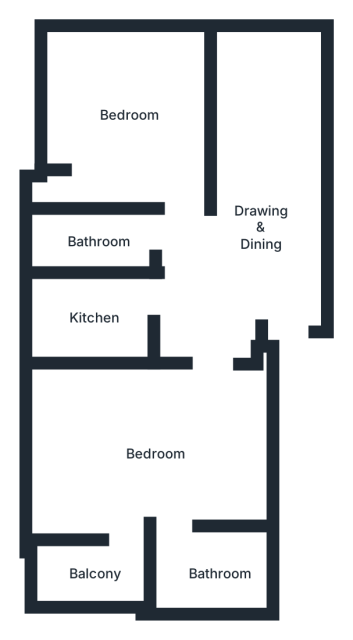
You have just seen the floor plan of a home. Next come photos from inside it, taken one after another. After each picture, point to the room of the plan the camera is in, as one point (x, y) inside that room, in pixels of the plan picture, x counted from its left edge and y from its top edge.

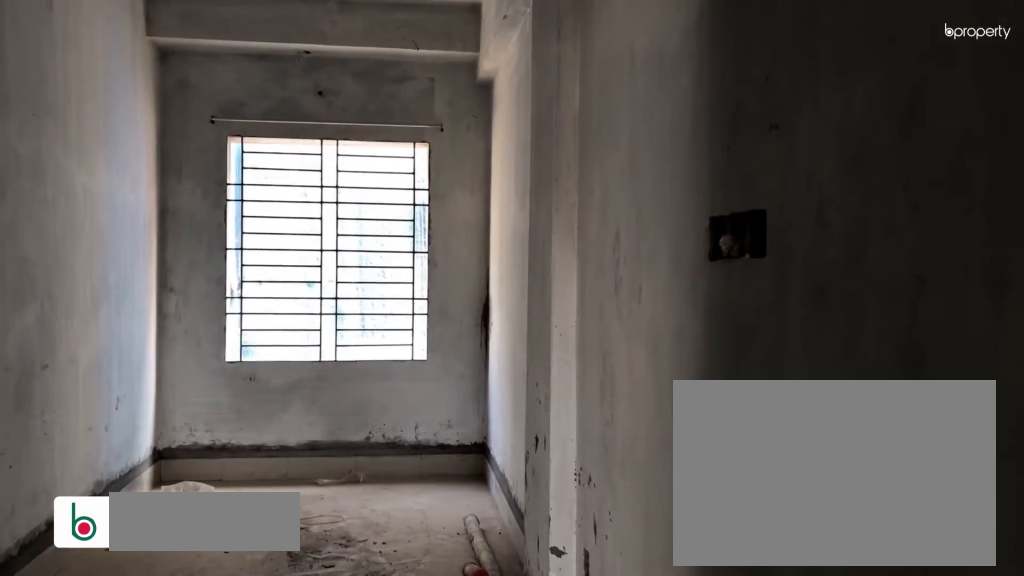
(256, 219)
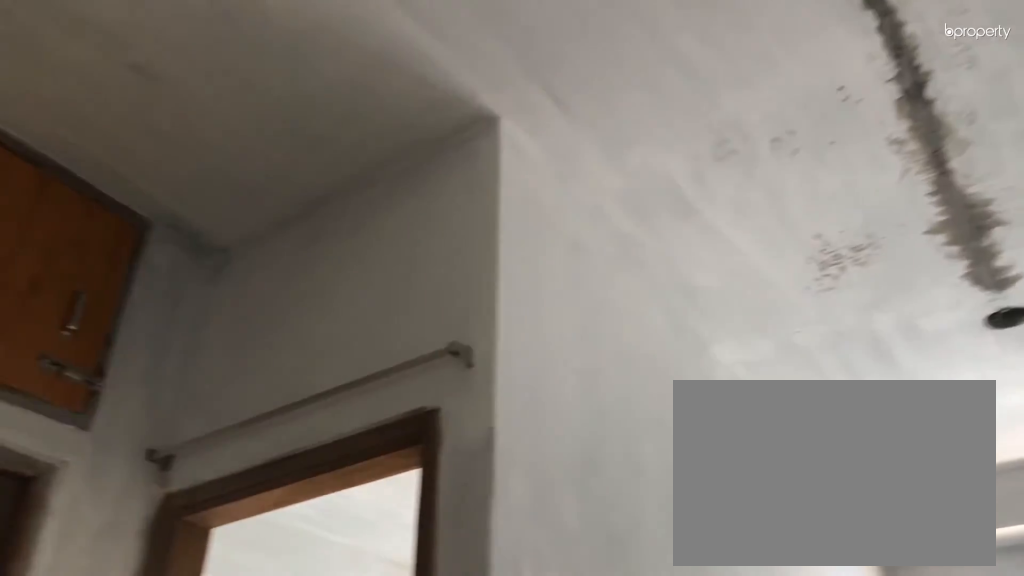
(257, 218)
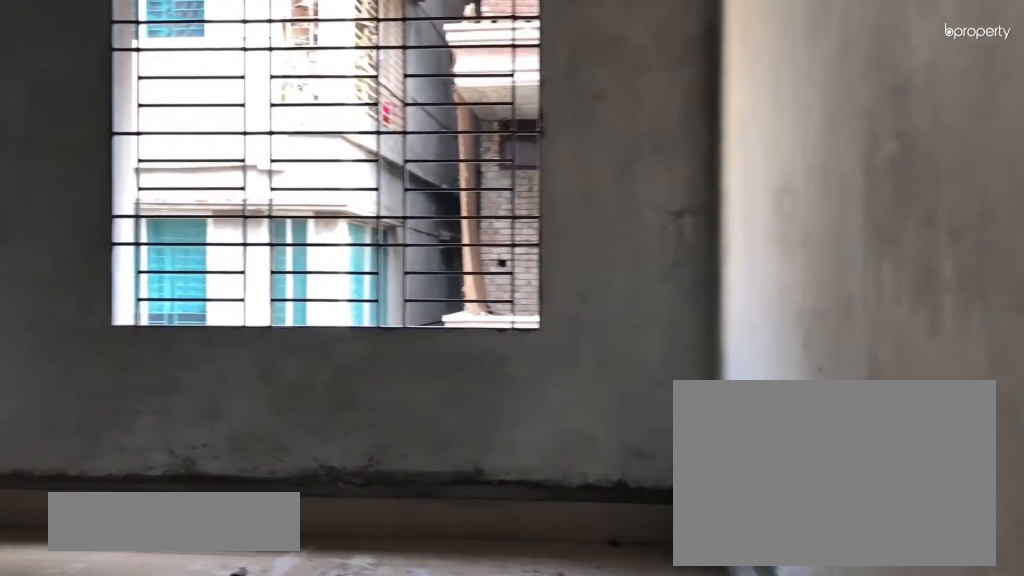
(121, 105)
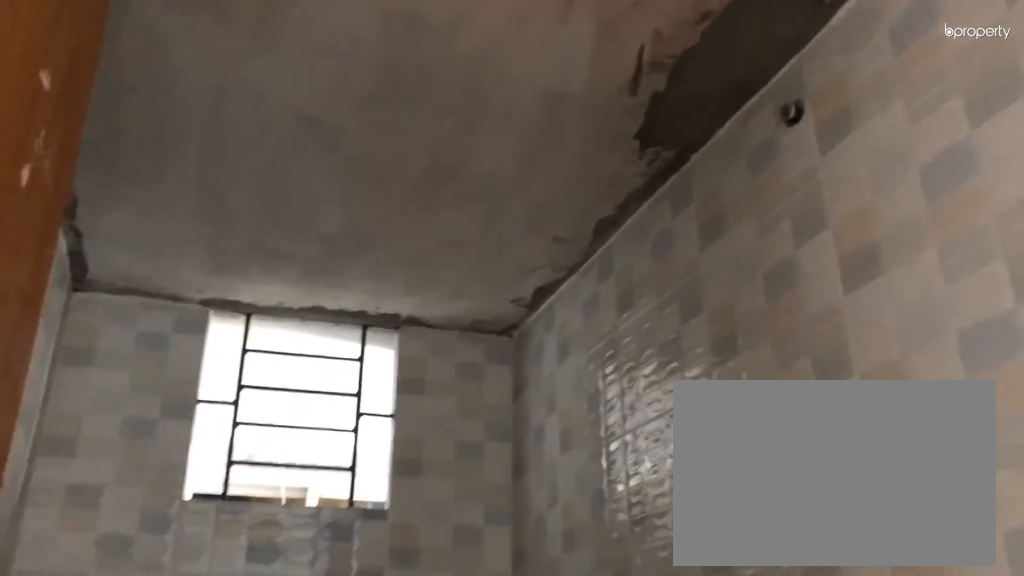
(98, 239)
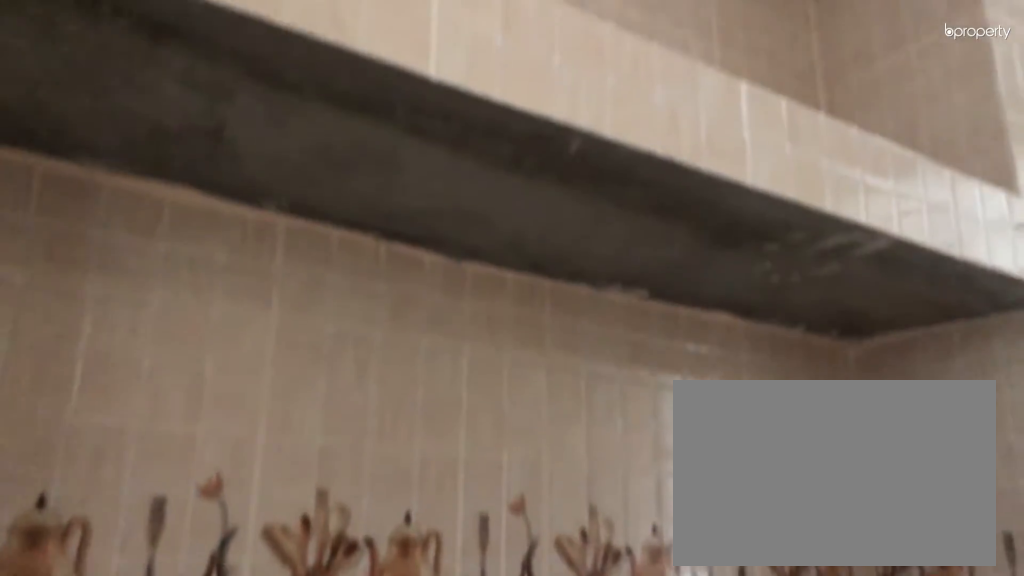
(101, 318)
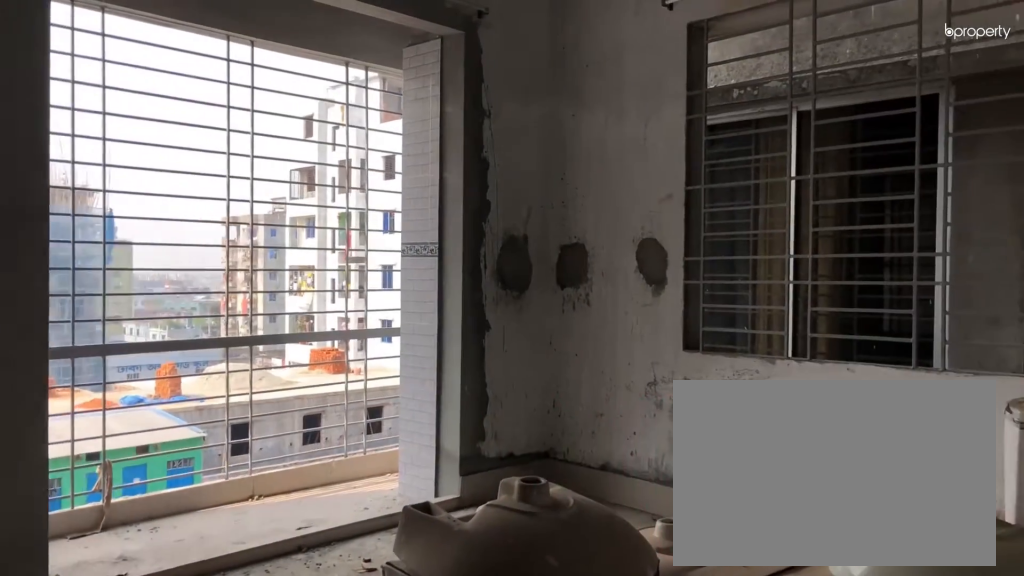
(162, 449)
